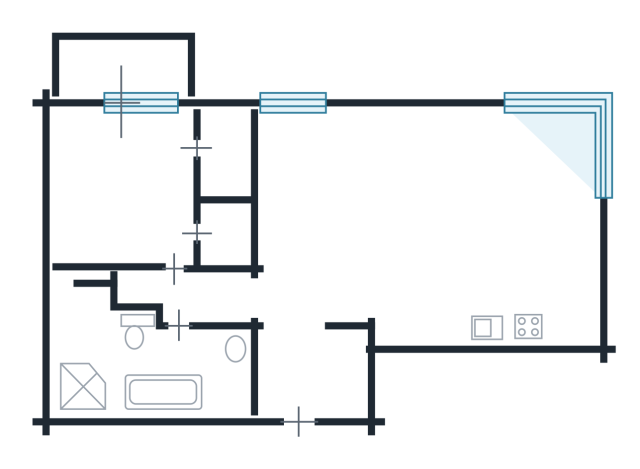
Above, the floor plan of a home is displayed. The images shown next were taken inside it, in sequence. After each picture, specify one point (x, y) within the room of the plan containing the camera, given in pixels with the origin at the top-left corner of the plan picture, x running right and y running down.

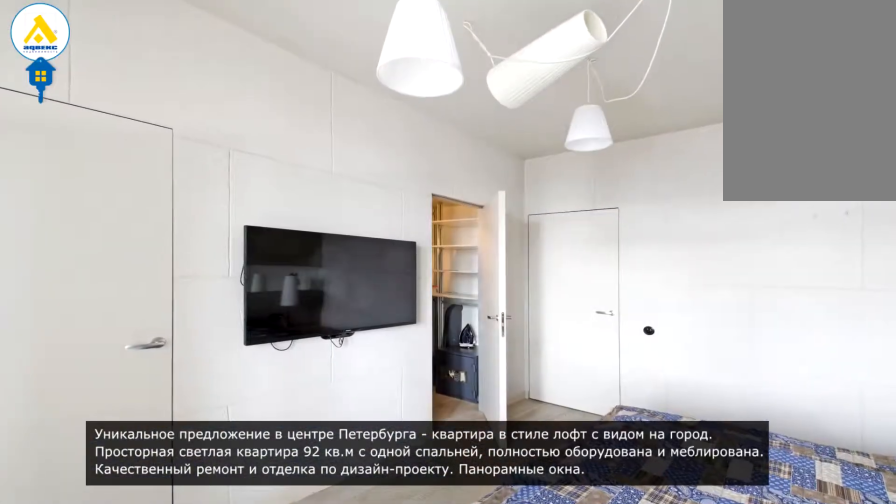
(122, 186)
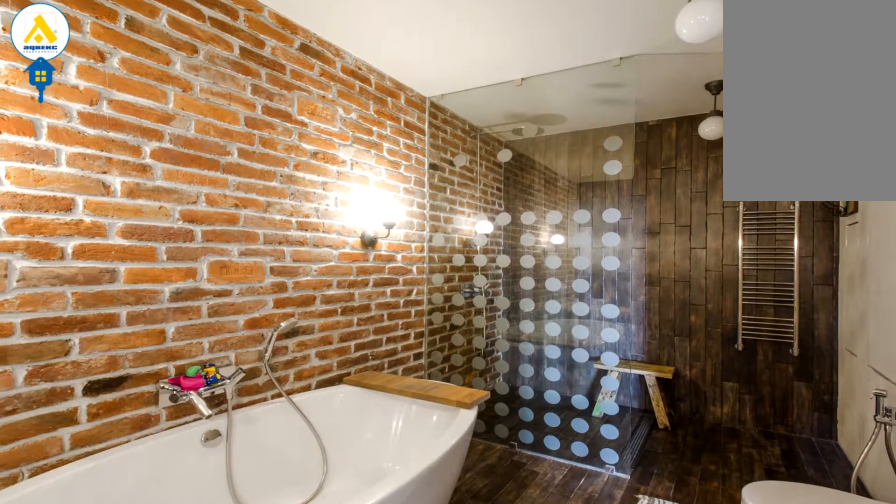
(109, 359)
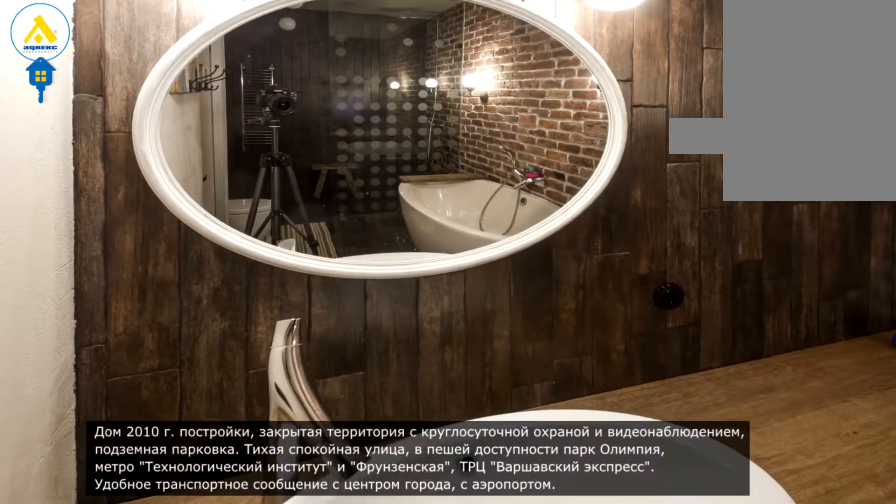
(109, 359)
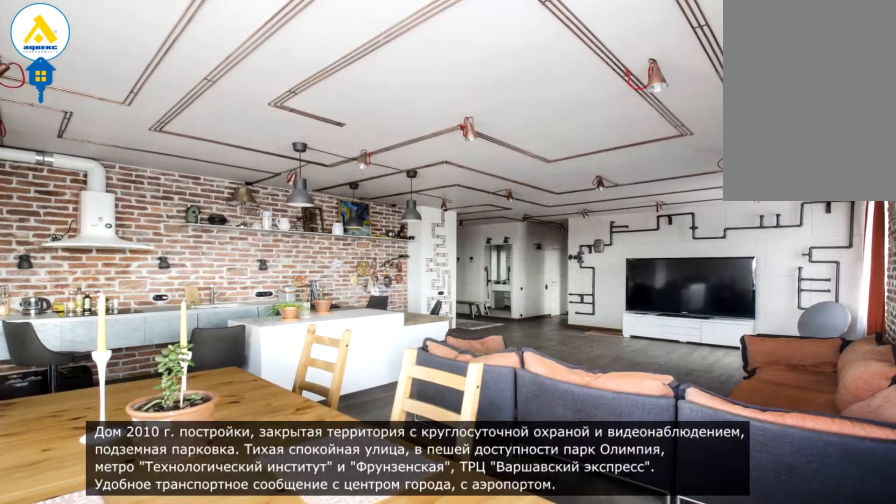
(362, 240)
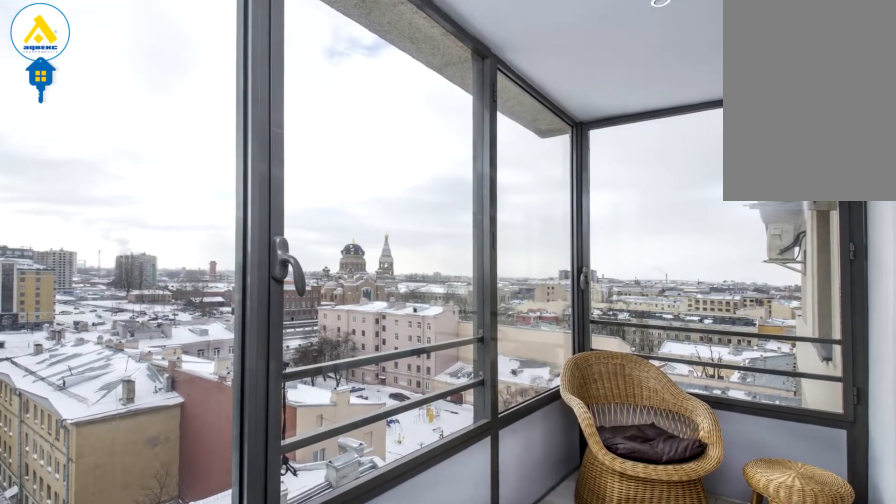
(130, 69)
